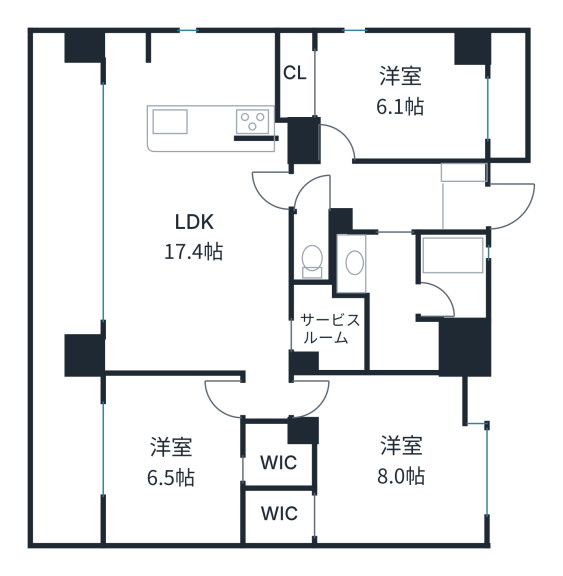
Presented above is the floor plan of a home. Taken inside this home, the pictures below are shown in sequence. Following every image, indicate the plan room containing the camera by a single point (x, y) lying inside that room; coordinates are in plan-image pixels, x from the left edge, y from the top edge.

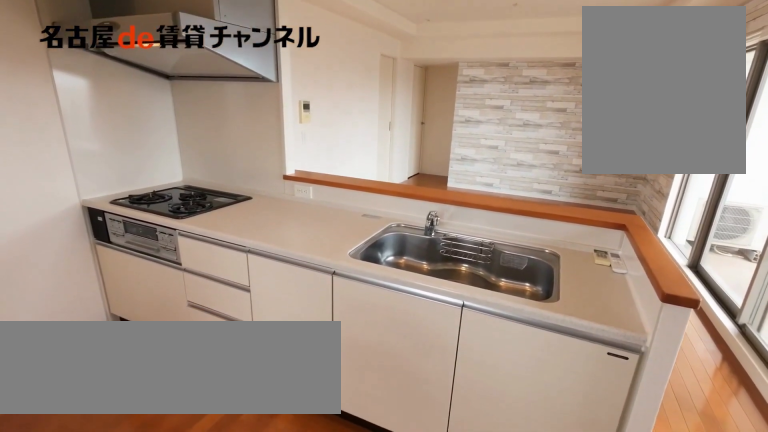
(194, 201)
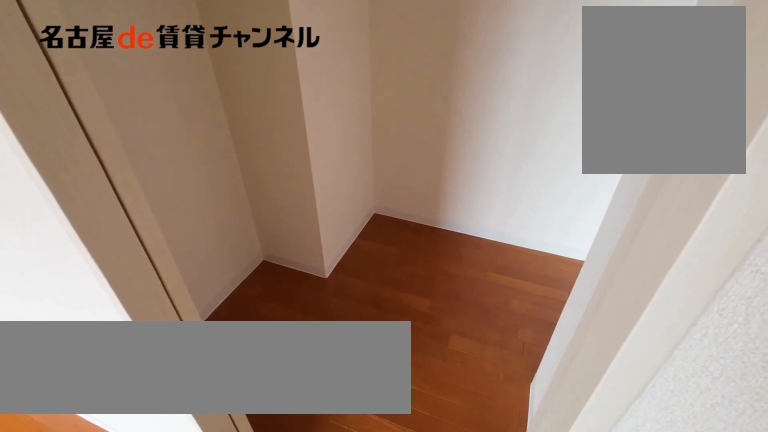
(328, 328)
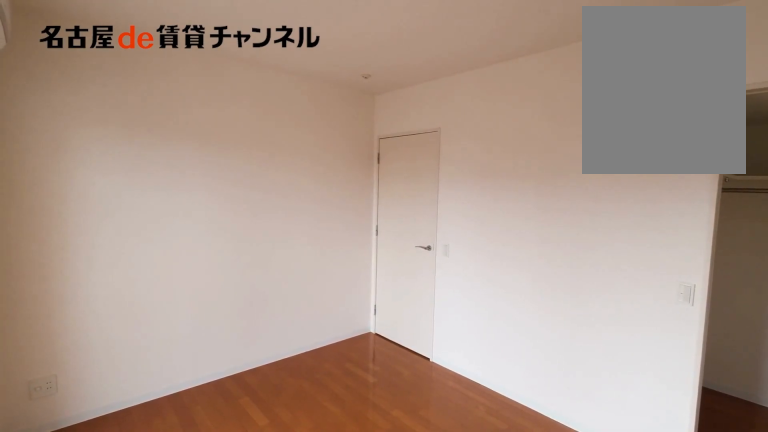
(191, 468)
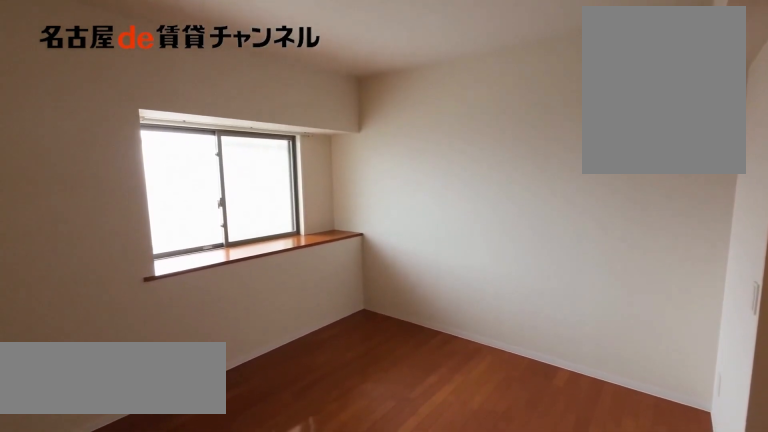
(376, 455)
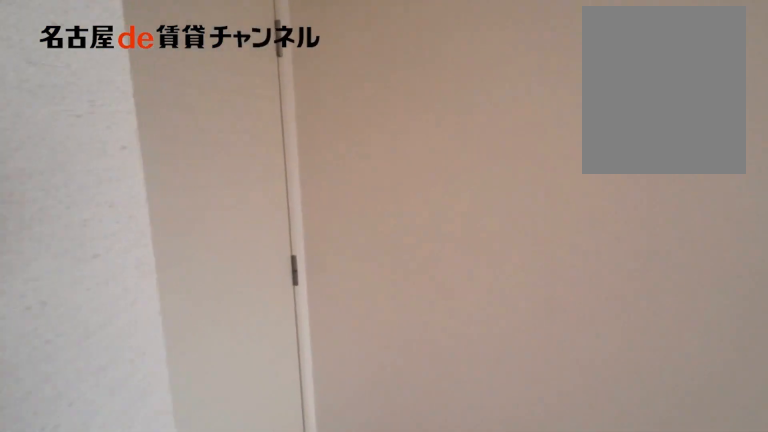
(376, 455)
